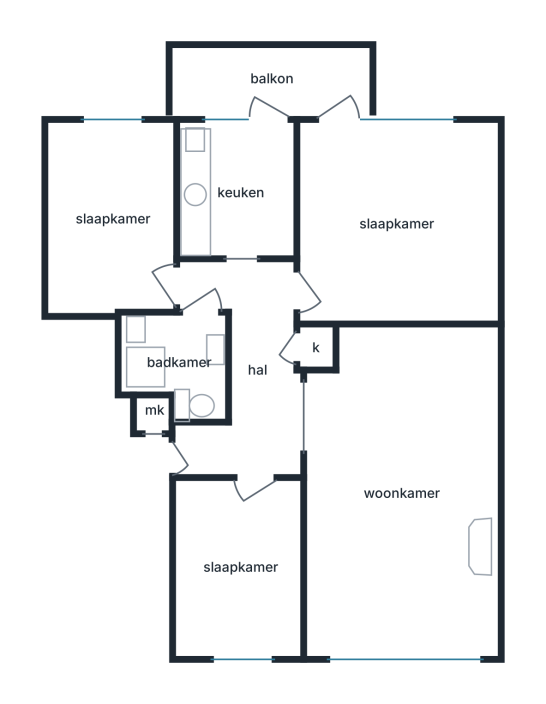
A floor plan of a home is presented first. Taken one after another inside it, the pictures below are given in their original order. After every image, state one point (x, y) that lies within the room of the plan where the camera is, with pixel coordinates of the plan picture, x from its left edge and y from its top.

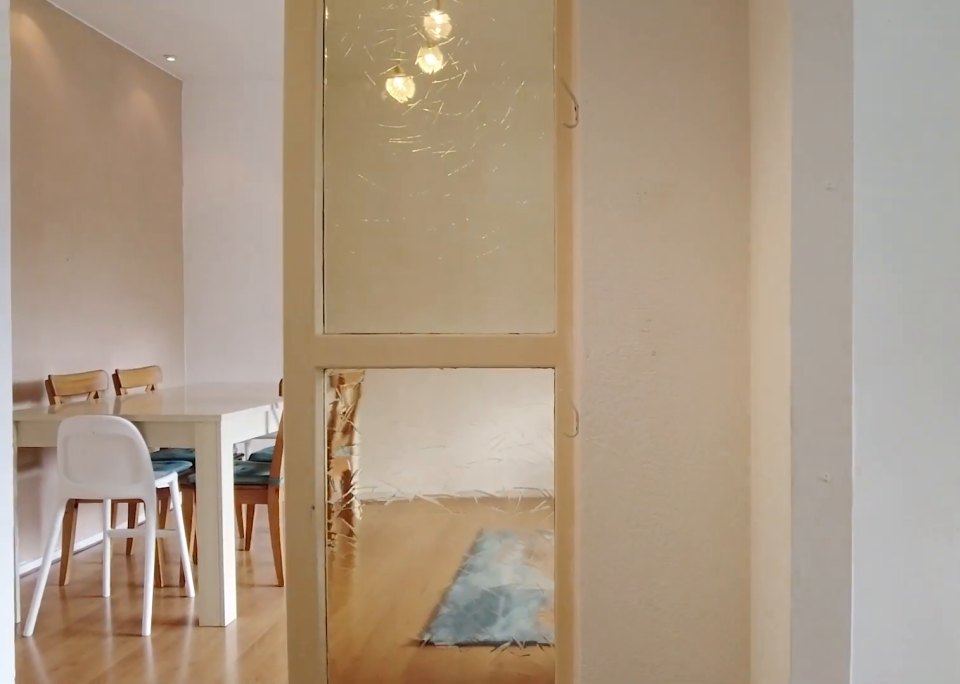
(249, 369)
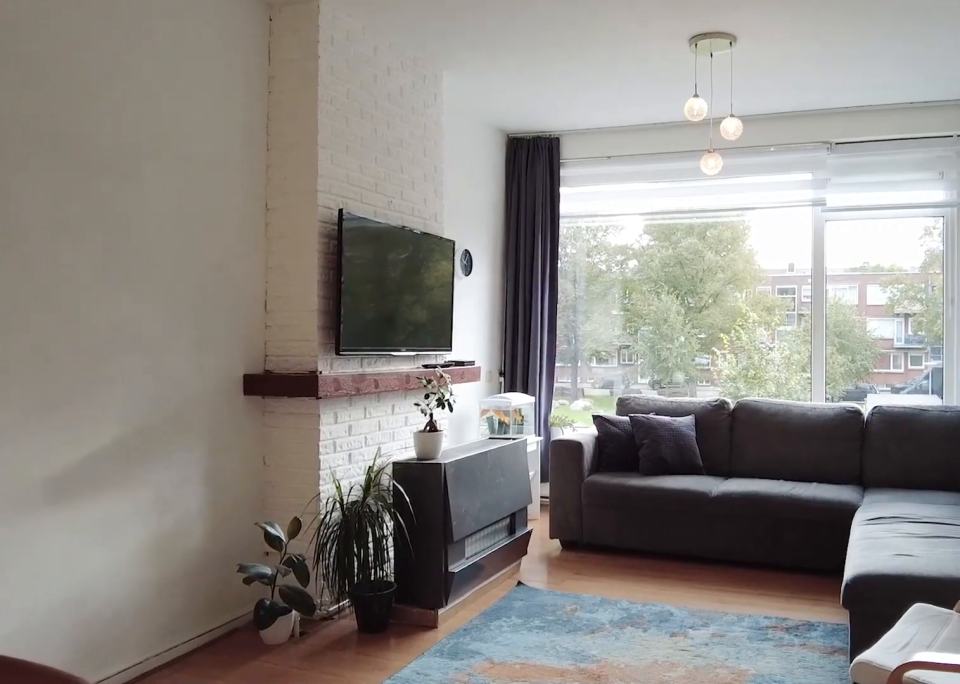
(401, 491)
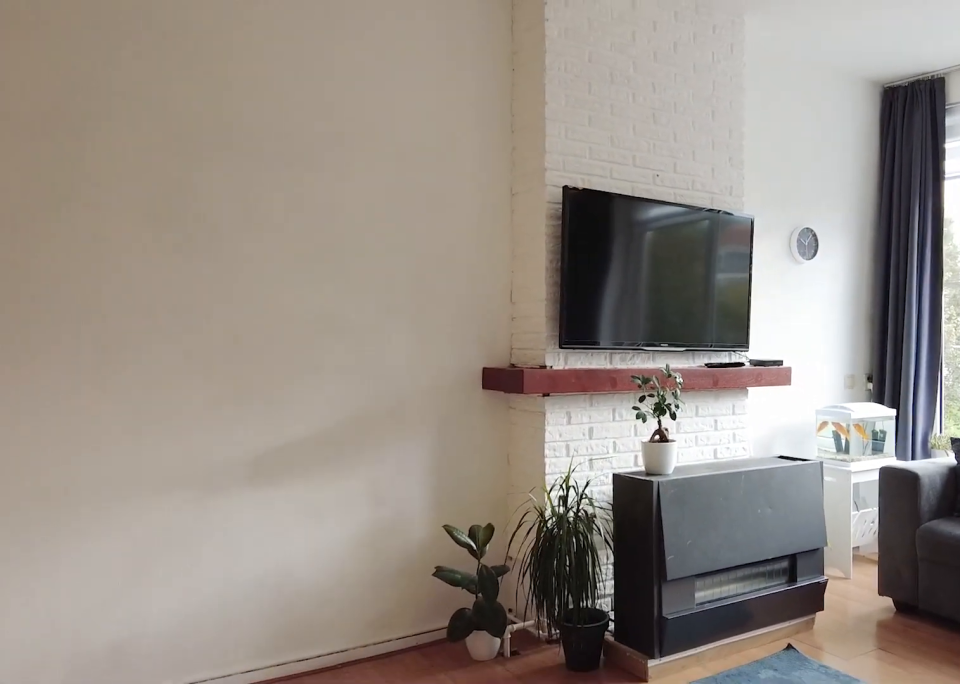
(401, 491)
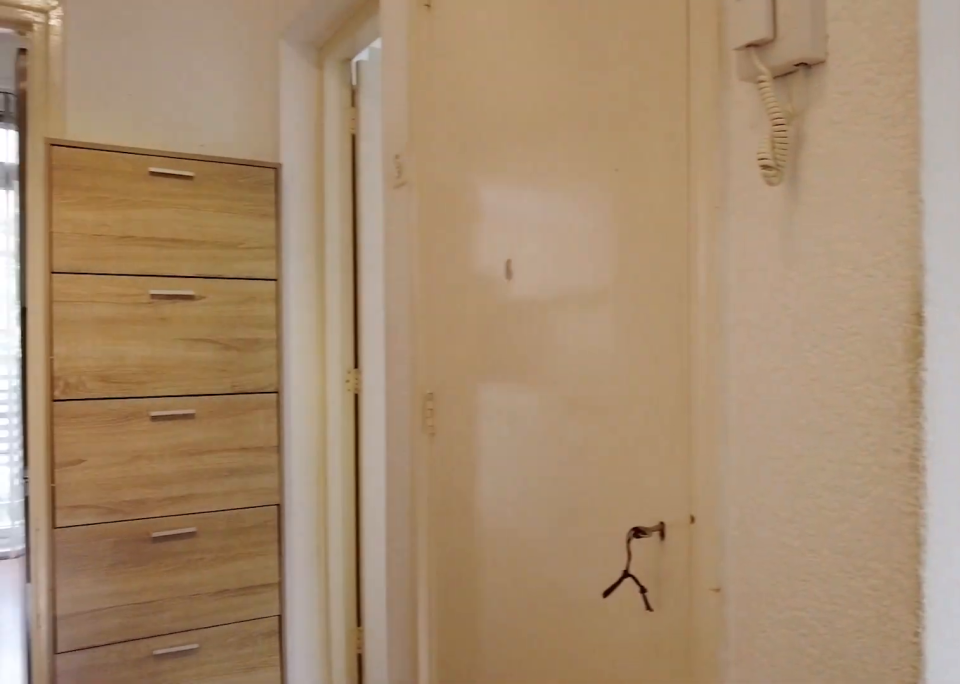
(249, 369)
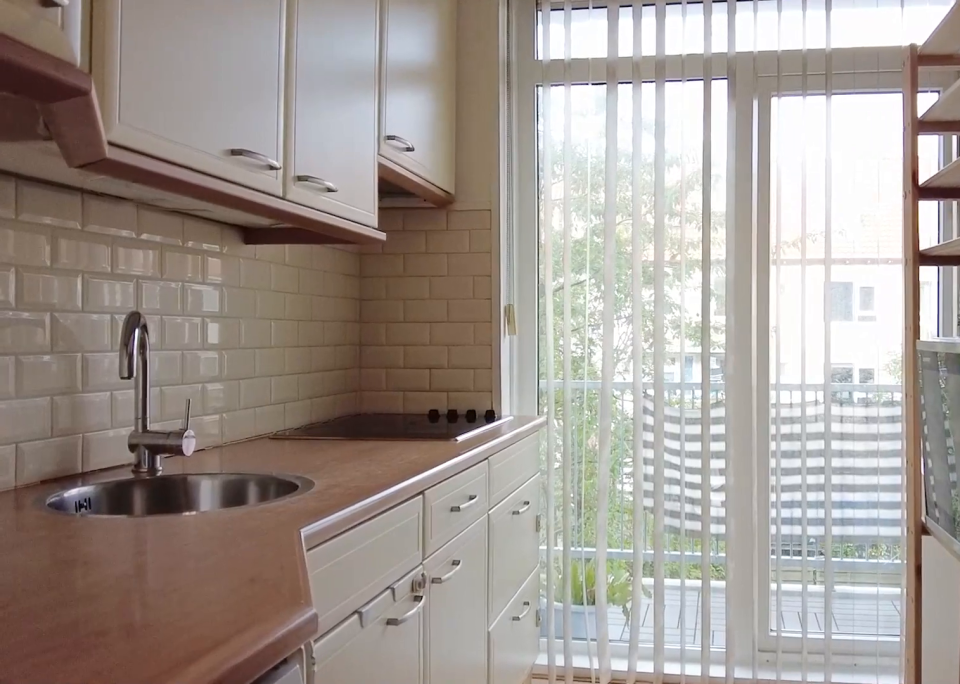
(238, 193)
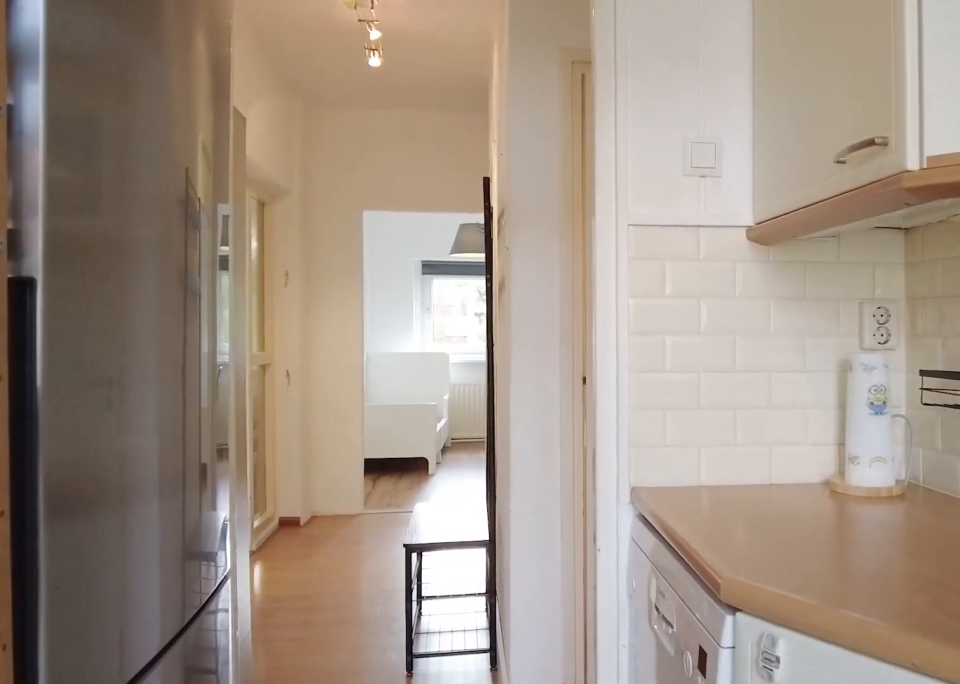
(238, 193)
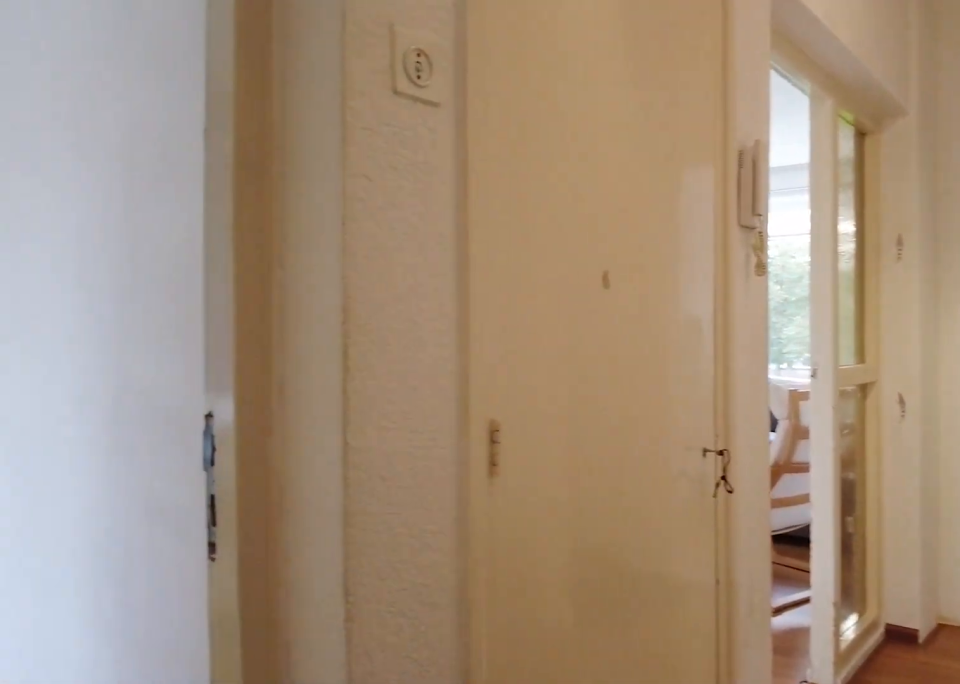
(249, 369)
